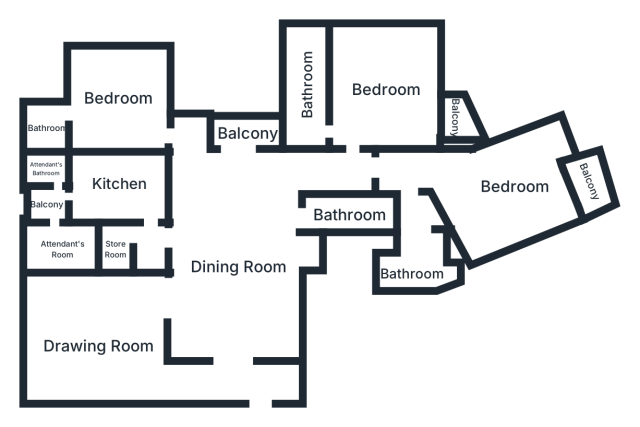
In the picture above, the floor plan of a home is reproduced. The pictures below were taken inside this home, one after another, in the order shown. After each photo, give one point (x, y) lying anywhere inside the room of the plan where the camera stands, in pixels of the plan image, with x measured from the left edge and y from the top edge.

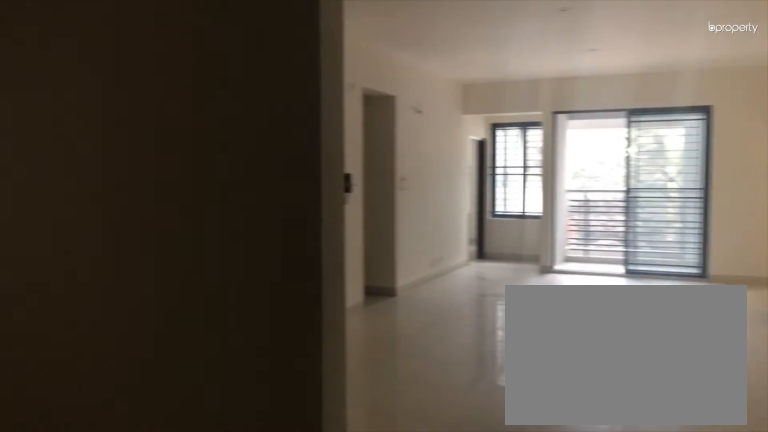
(261, 382)
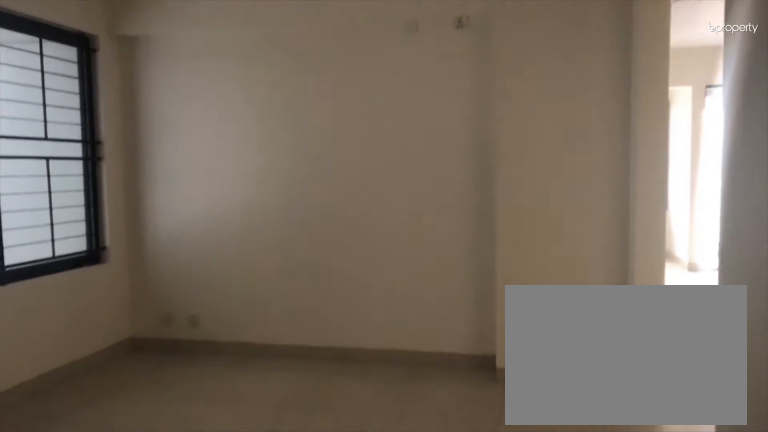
(101, 353)
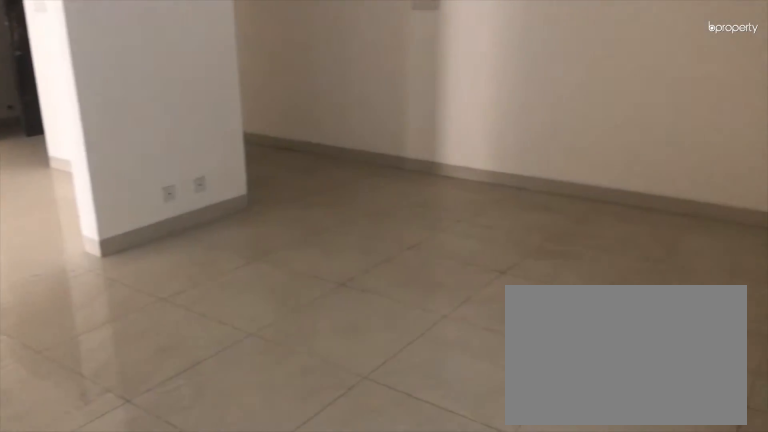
(101, 353)
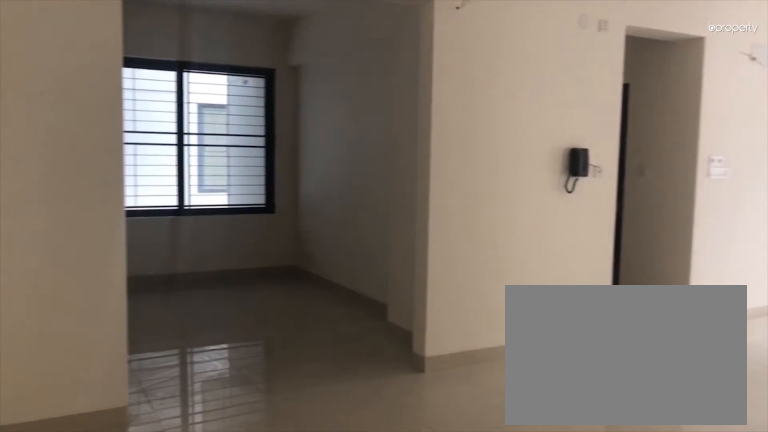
(239, 268)
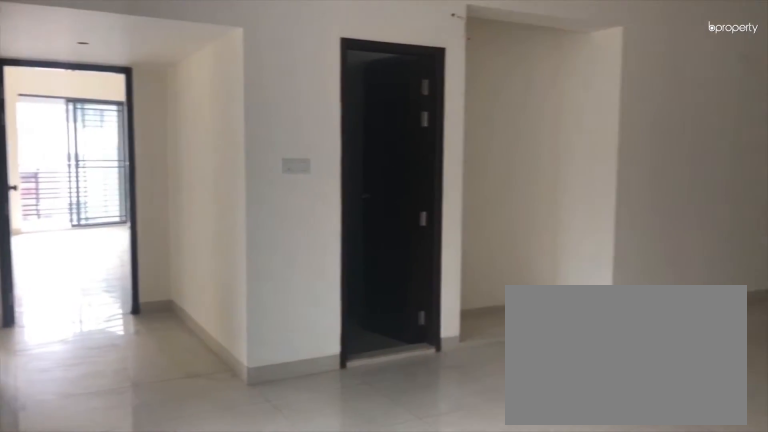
(239, 268)
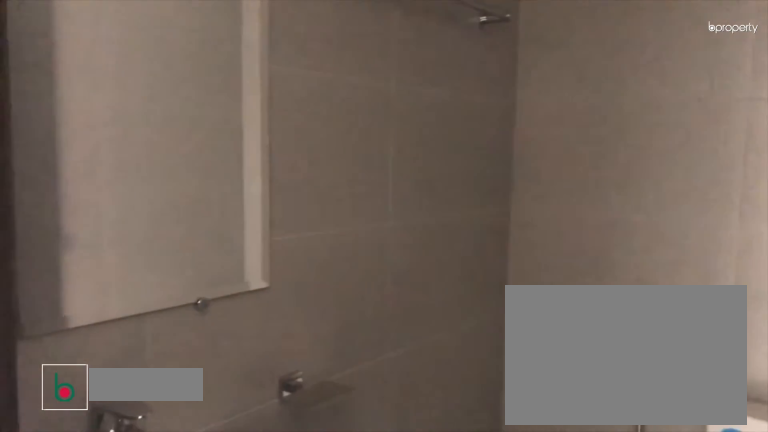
(349, 215)
